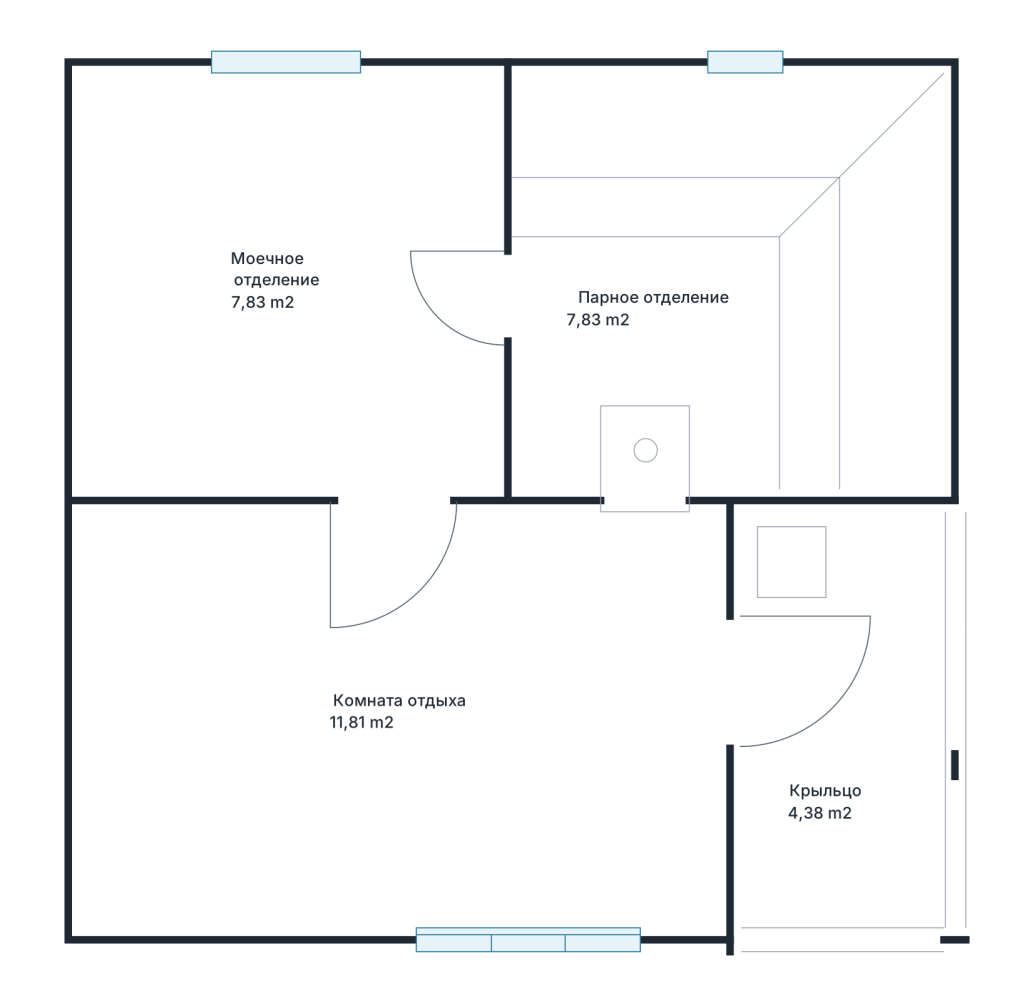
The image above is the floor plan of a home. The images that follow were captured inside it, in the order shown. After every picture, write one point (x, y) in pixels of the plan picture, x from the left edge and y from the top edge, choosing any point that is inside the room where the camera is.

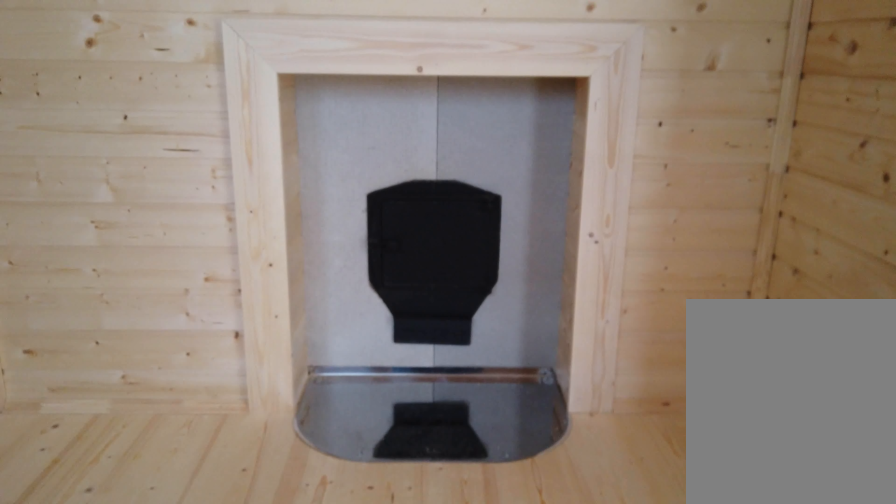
(423, 768)
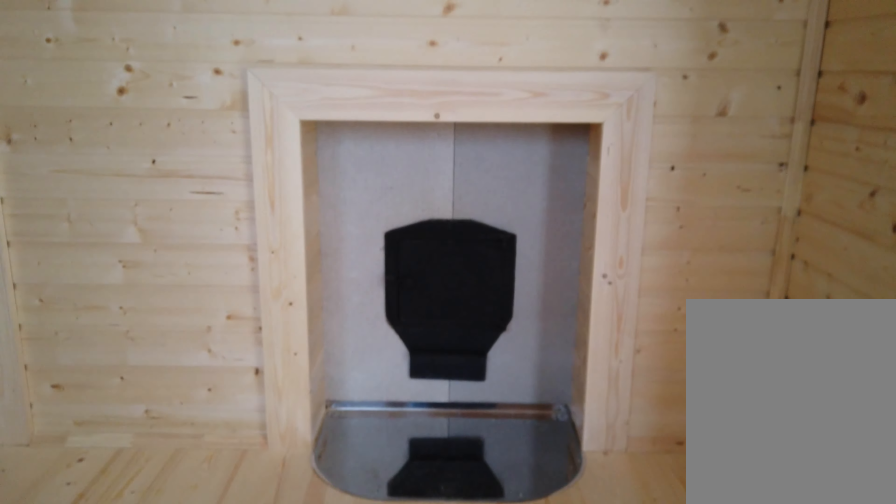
(413, 773)
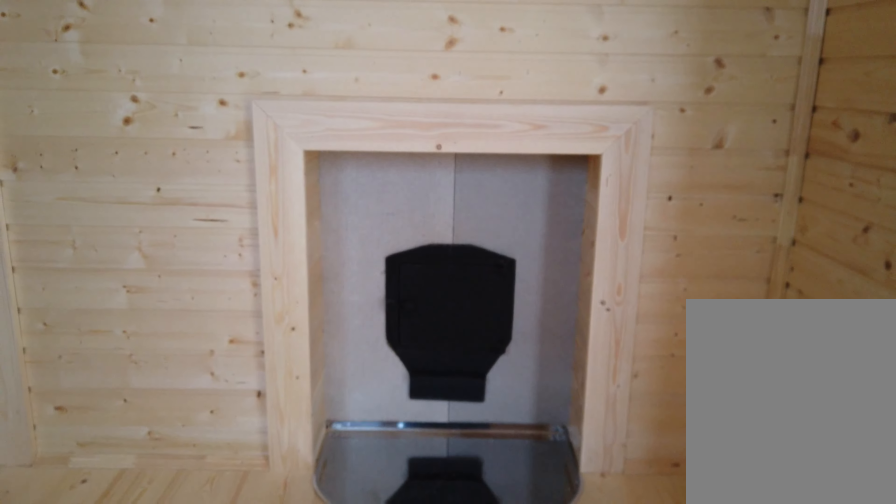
(410, 801)
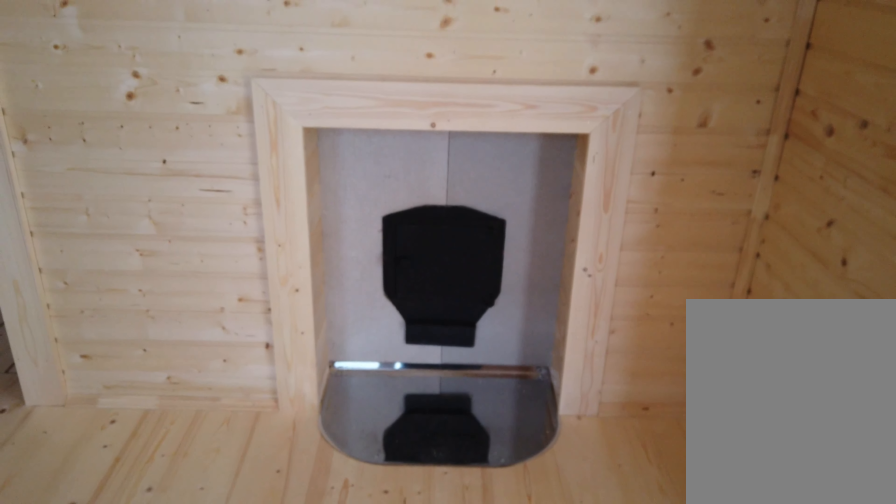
(422, 781)
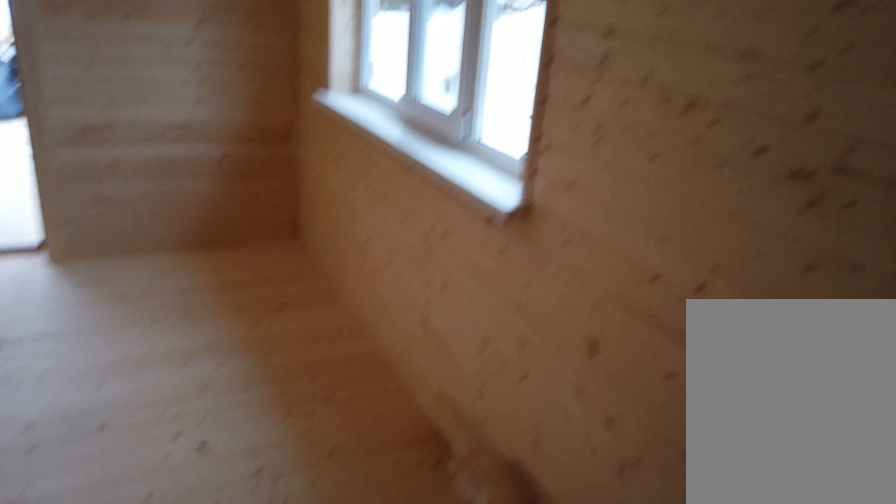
(414, 801)
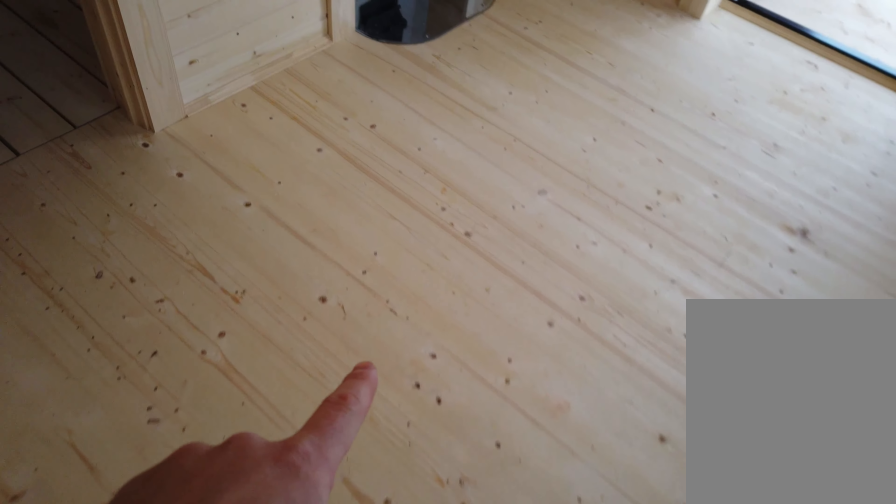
(424, 773)
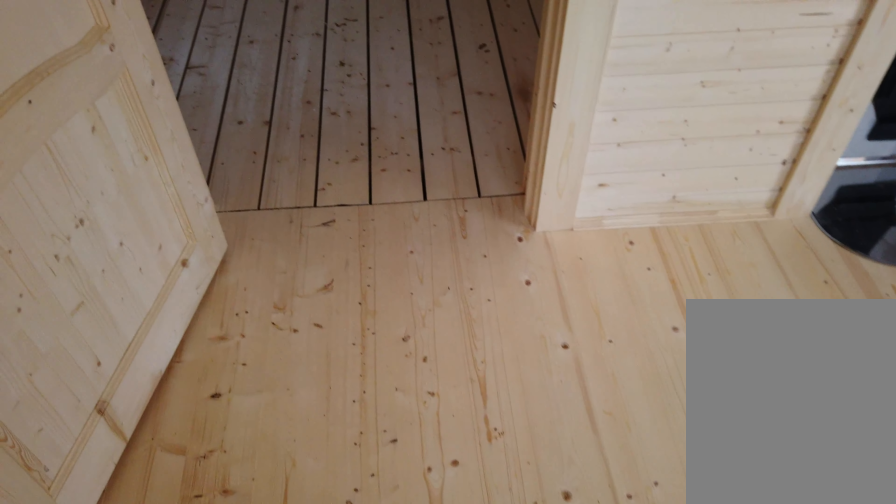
(408, 797)
